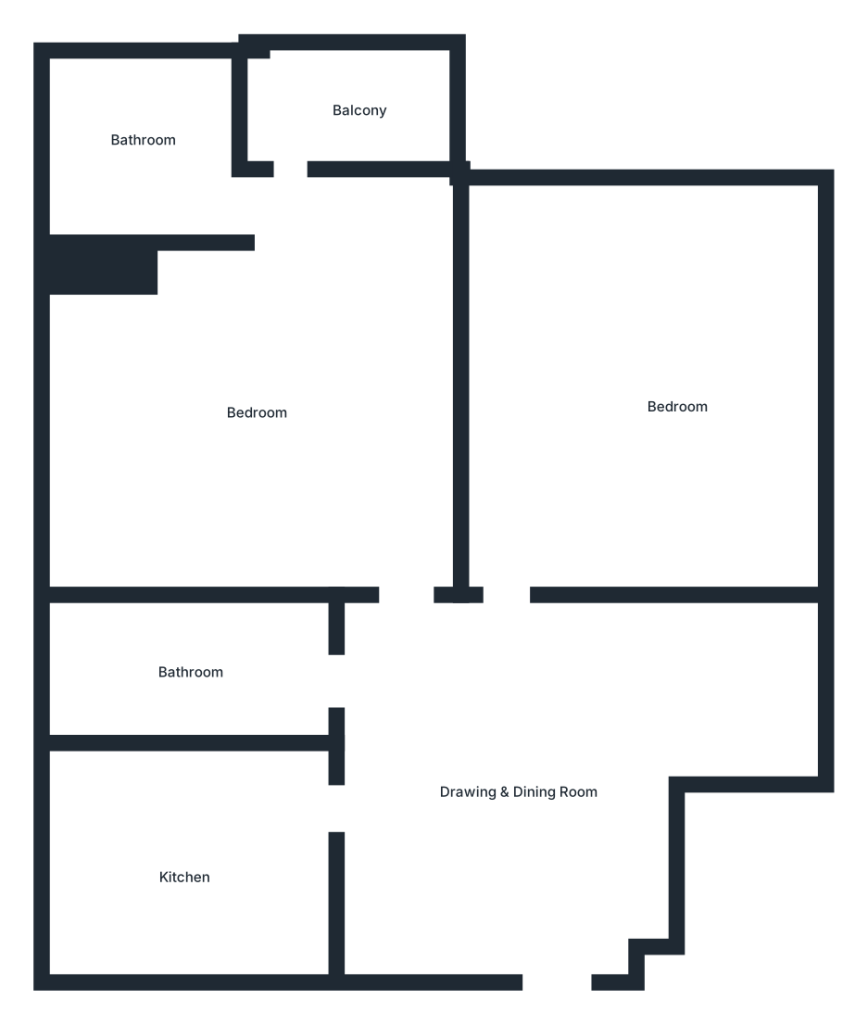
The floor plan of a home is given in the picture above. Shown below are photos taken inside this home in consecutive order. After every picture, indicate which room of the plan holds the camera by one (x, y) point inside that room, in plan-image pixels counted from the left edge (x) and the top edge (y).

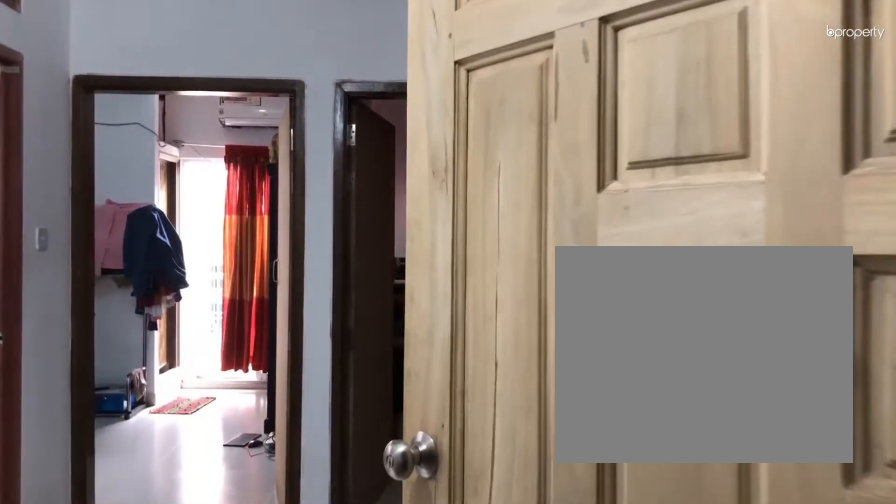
(561, 951)
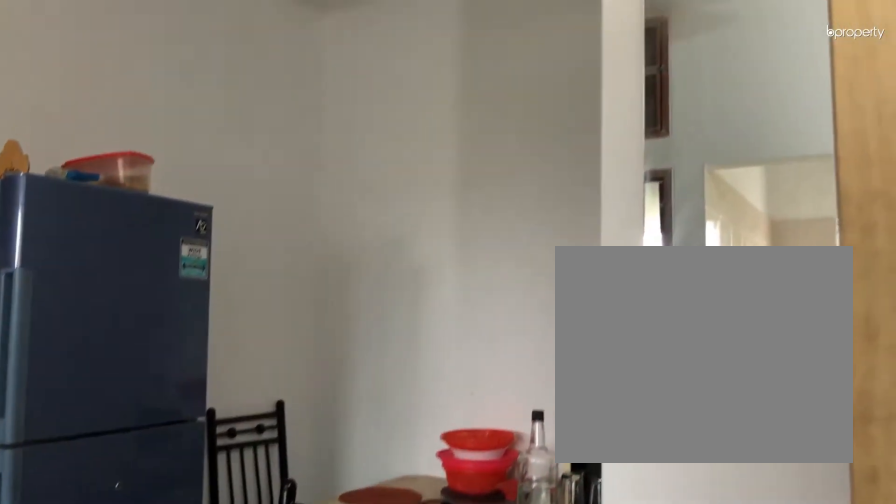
(507, 751)
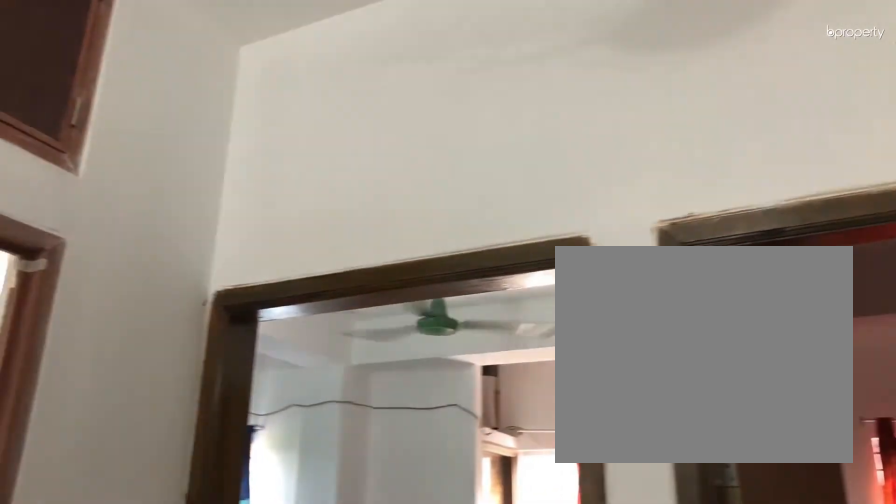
(506, 751)
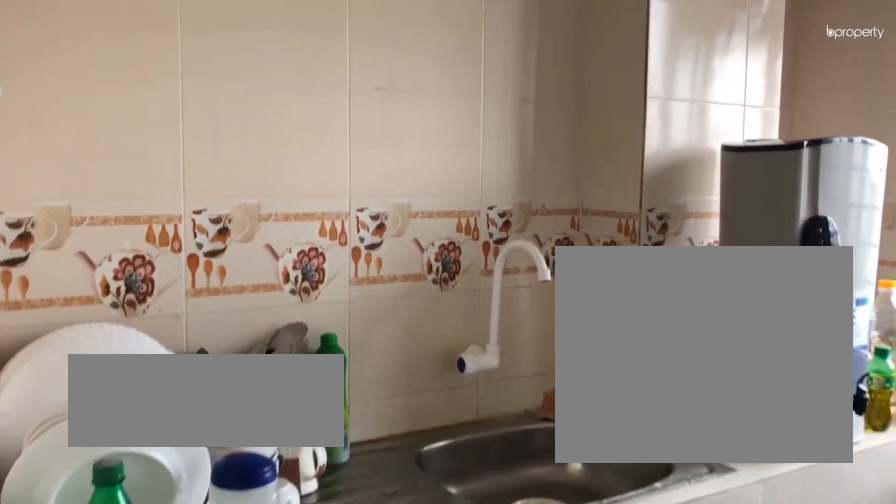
(175, 849)
